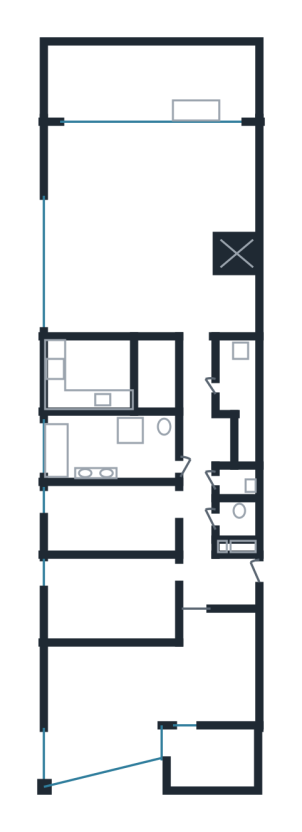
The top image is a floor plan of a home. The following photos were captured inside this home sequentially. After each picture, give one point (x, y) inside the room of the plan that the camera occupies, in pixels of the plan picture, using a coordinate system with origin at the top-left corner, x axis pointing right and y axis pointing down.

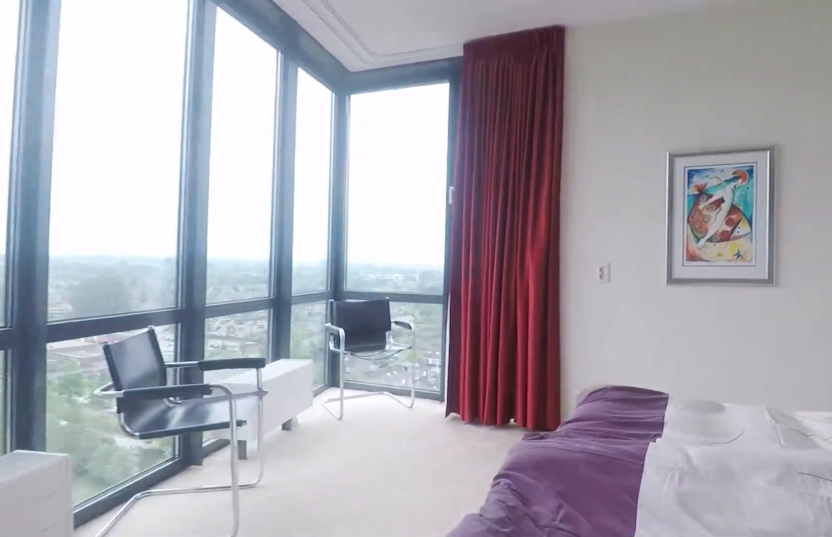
(99, 682)
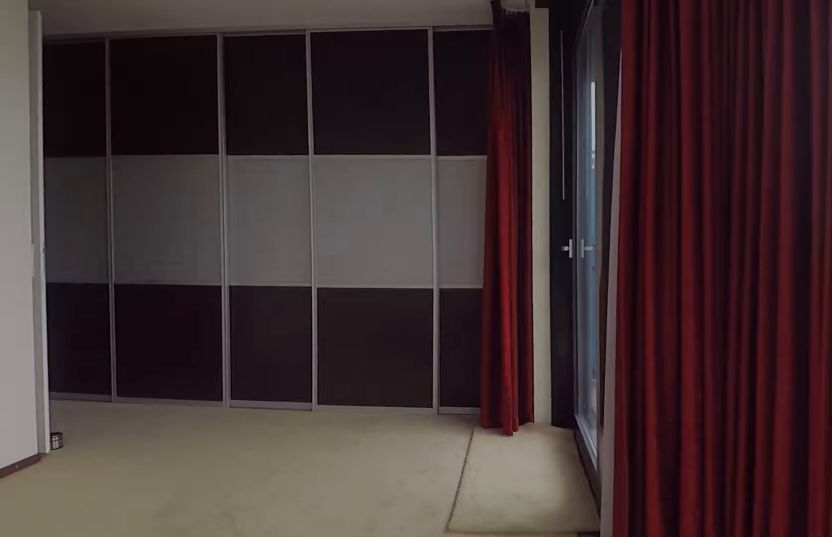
(147, 691)
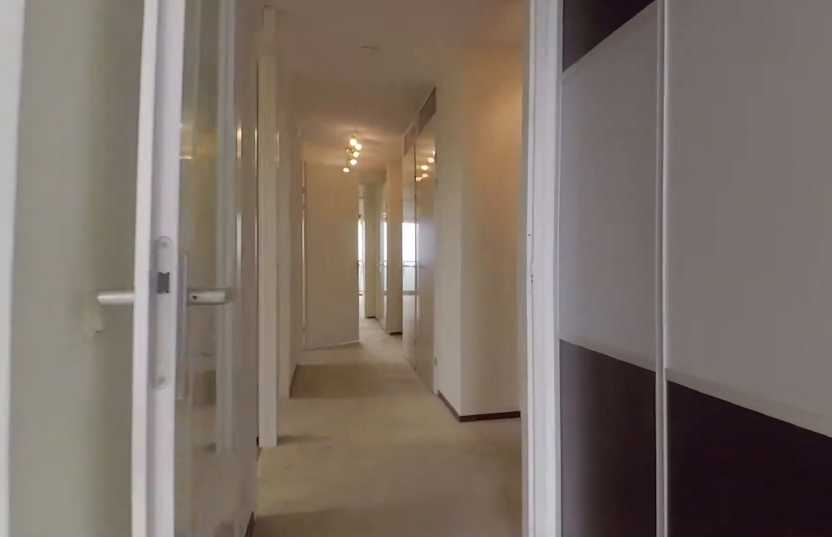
(147, 691)
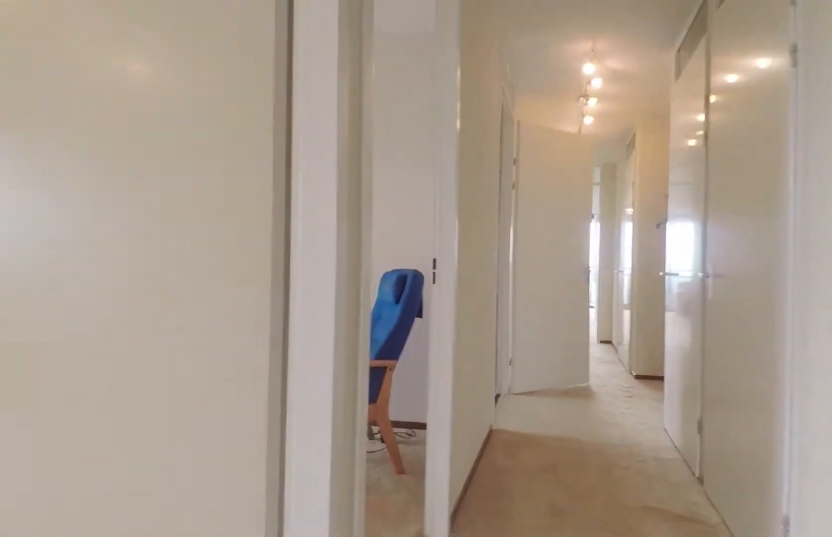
(205, 489)
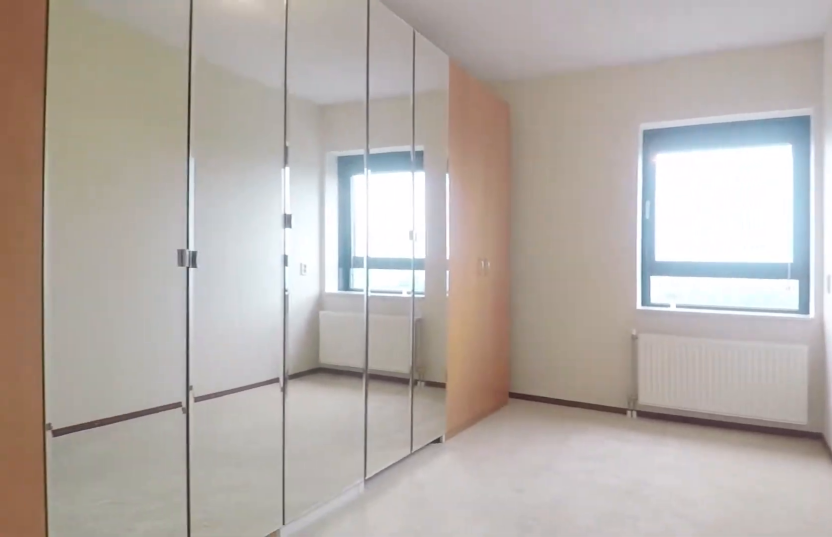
(112, 602)
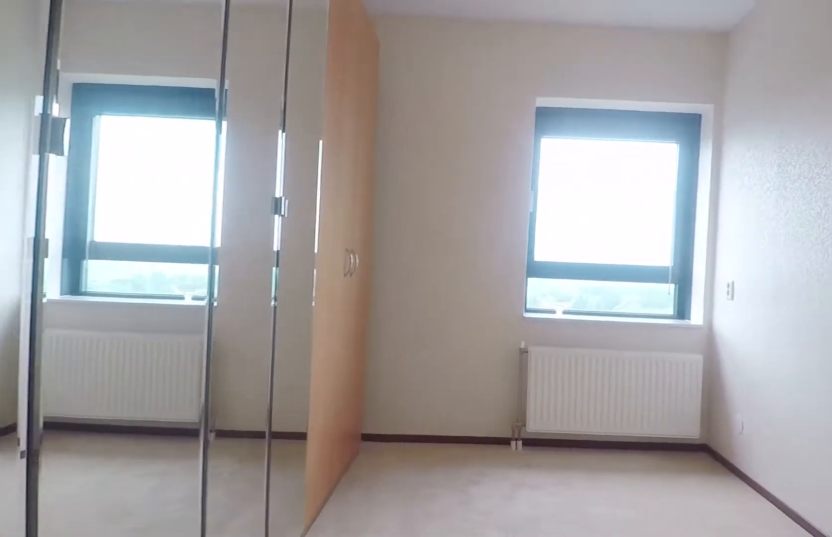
(112, 602)
